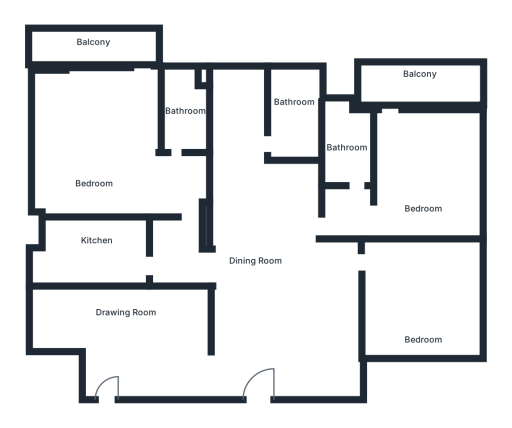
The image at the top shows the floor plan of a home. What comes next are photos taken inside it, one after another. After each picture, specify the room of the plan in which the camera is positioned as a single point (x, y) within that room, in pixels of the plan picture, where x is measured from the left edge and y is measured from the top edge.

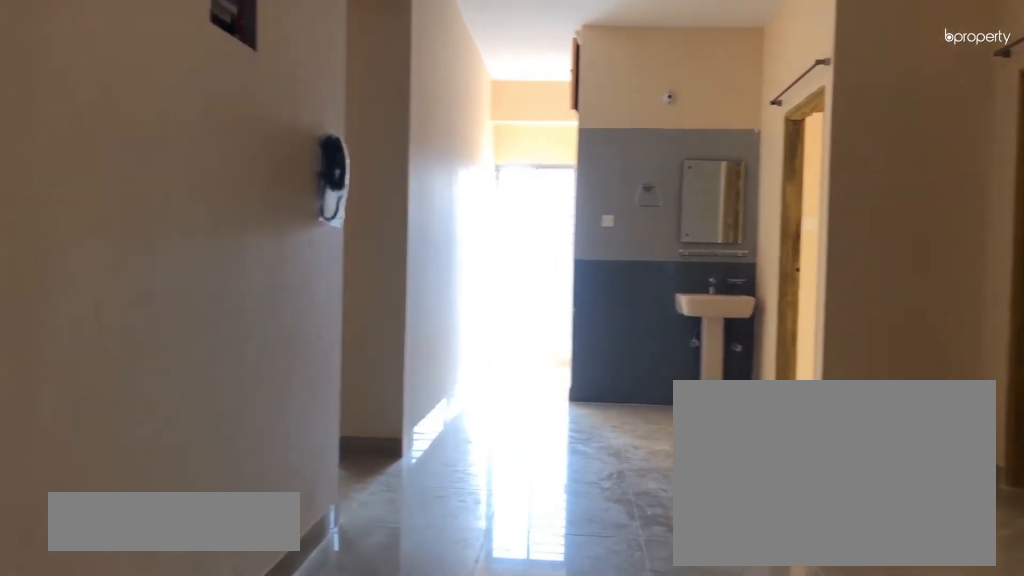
(264, 284)
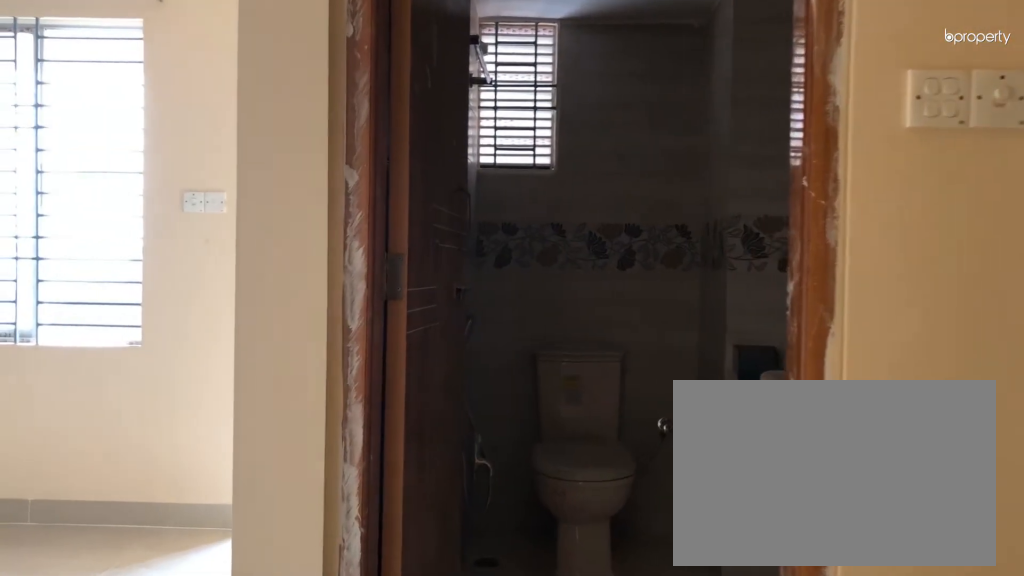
(167, 192)
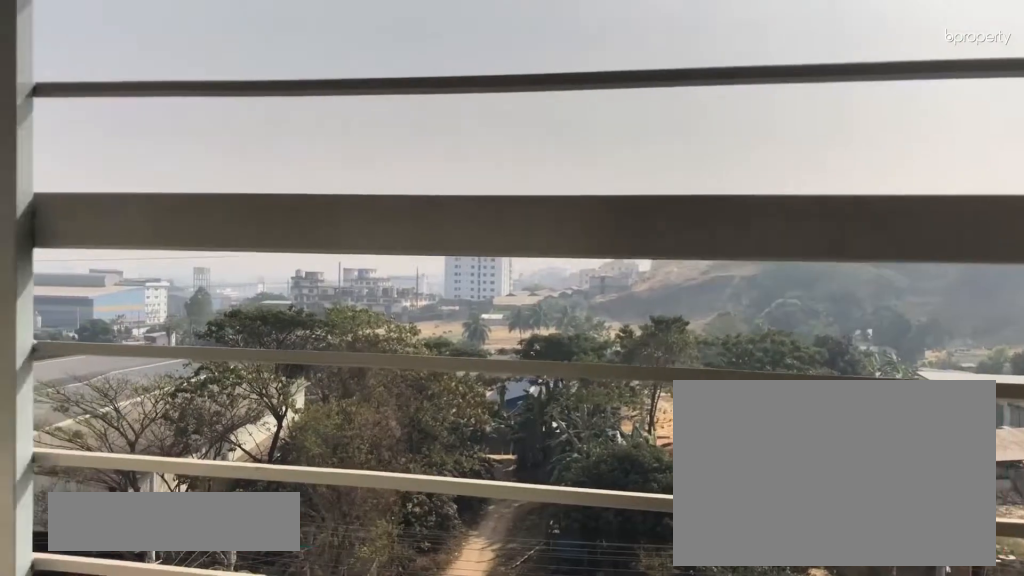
(88, 52)
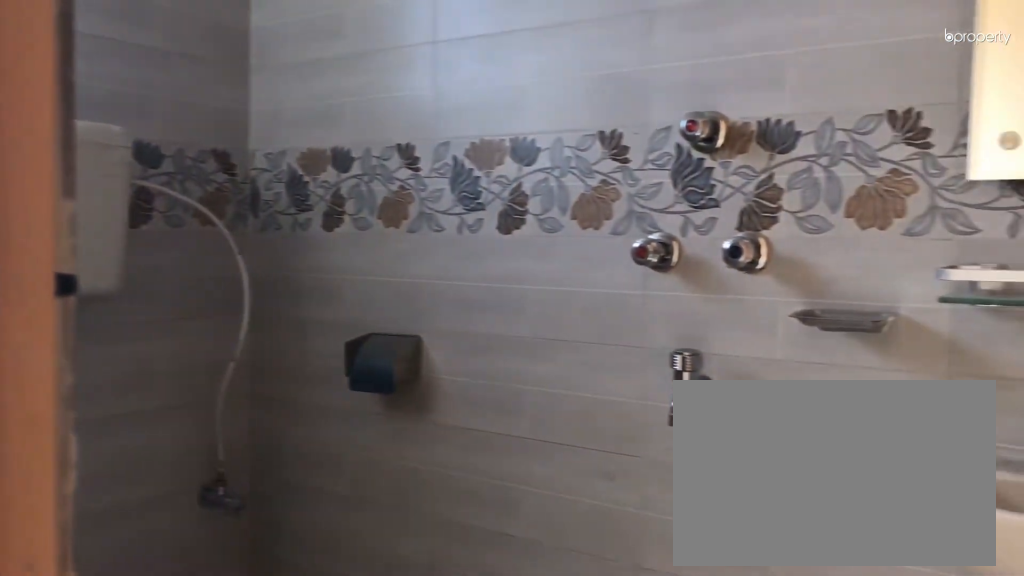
(294, 104)
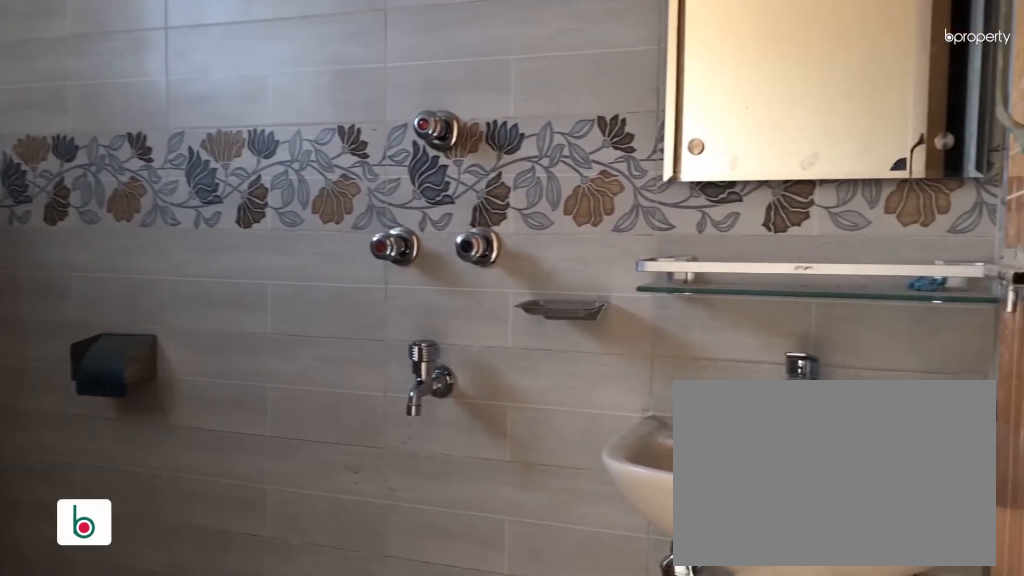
(294, 104)
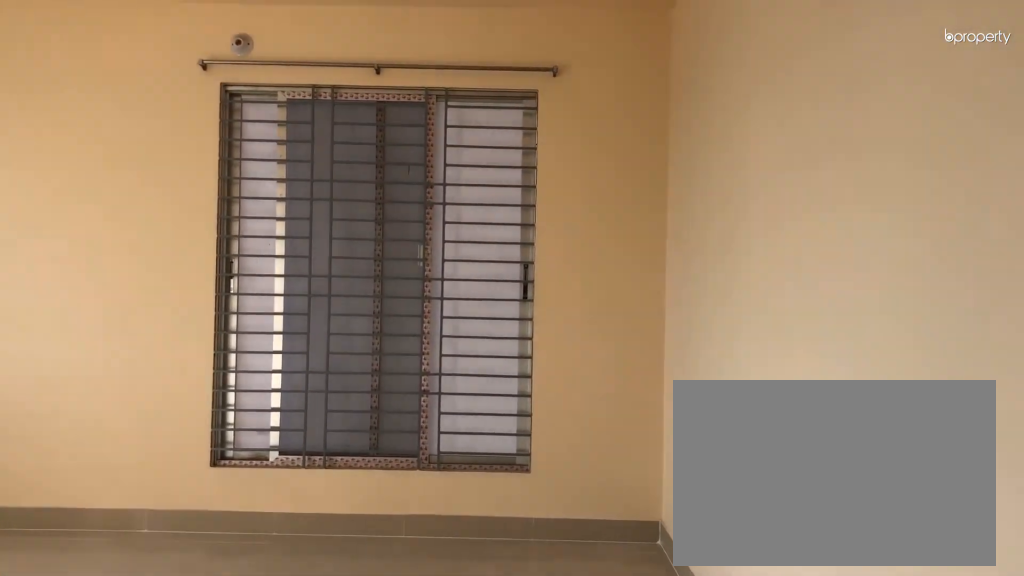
(422, 175)
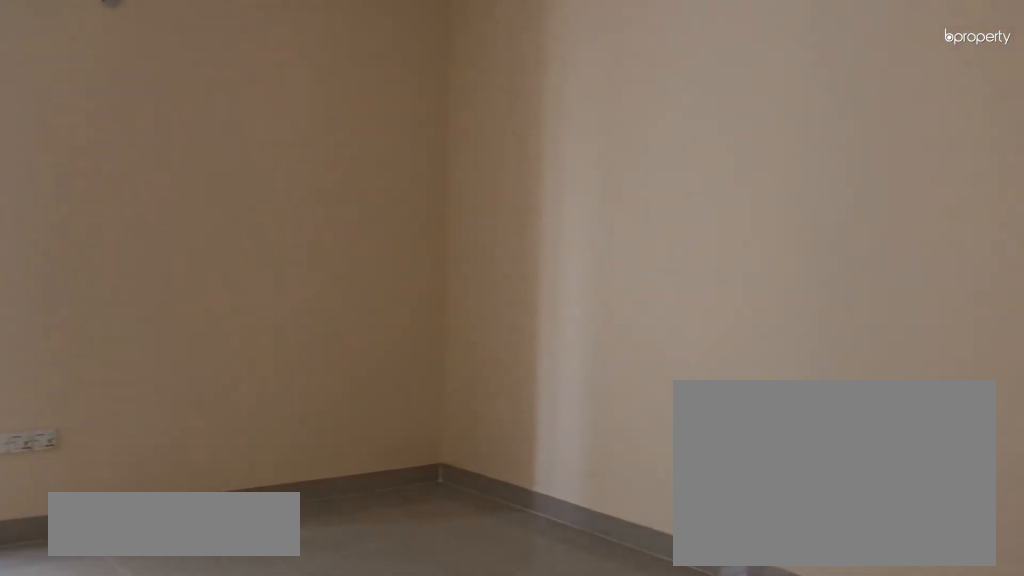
(430, 302)
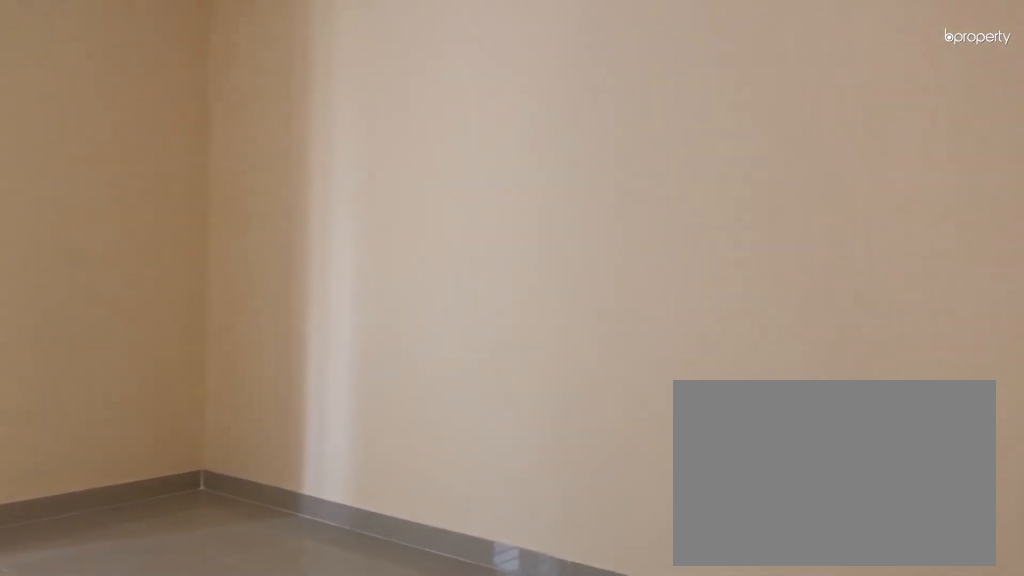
(430, 302)
